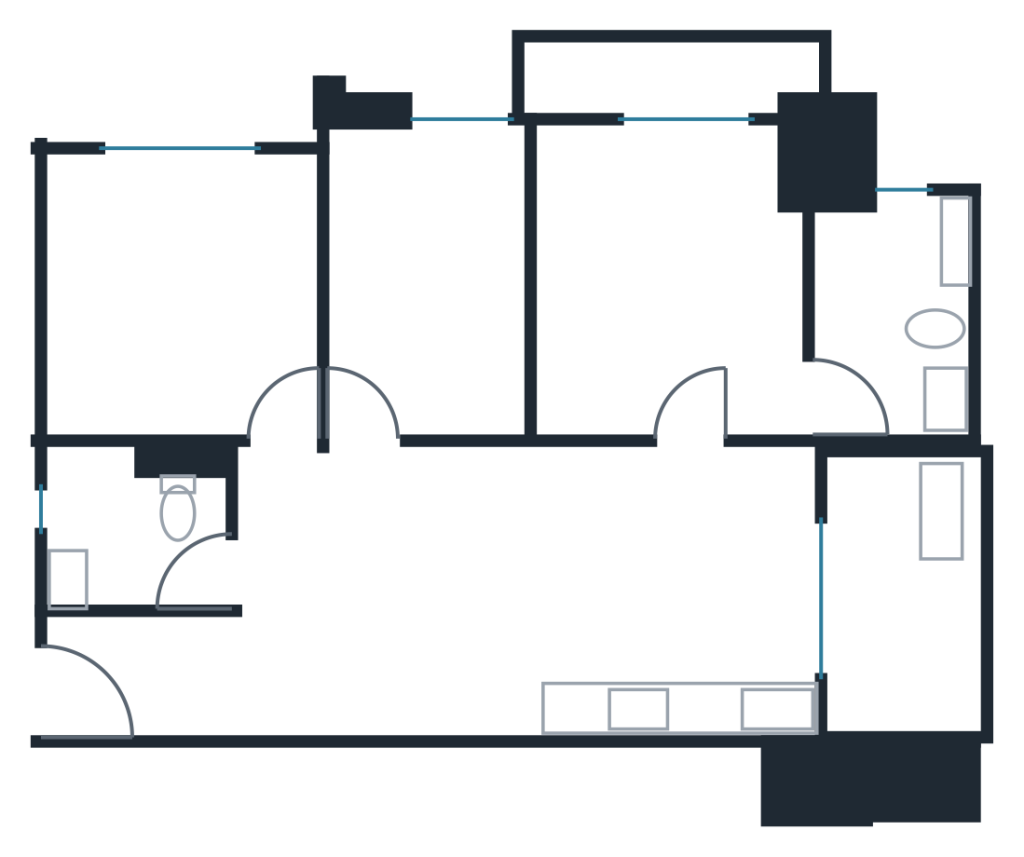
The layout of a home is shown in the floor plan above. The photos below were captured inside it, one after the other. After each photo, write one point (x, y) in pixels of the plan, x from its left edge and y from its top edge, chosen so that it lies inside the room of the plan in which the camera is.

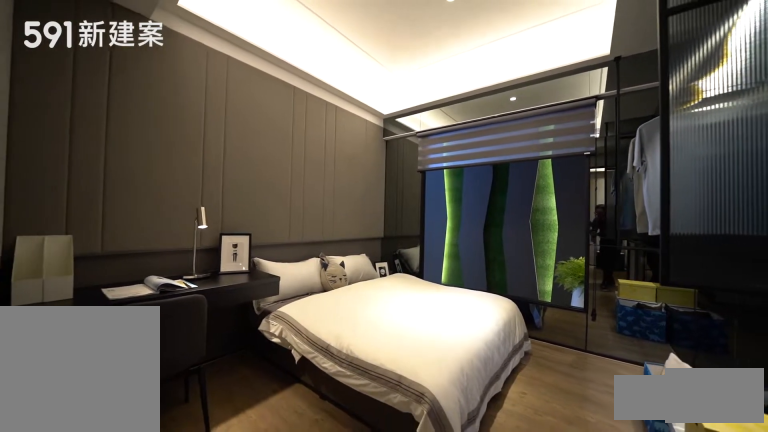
(175, 289)
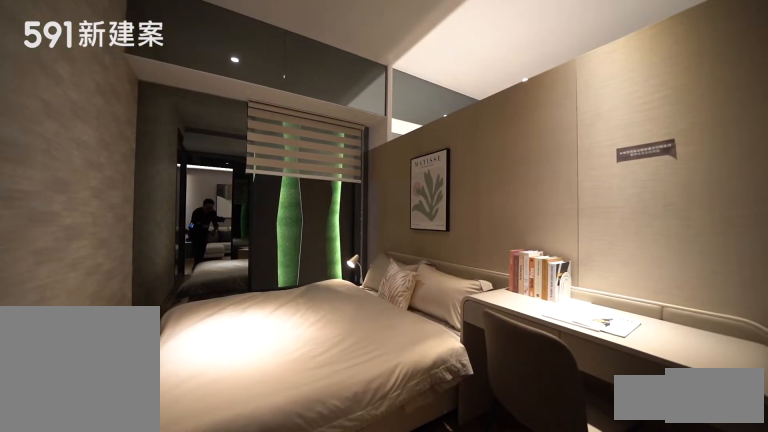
(433, 271)
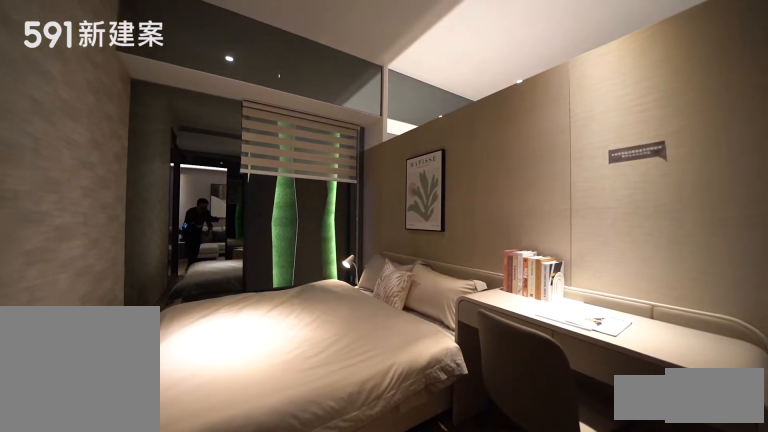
(433, 271)
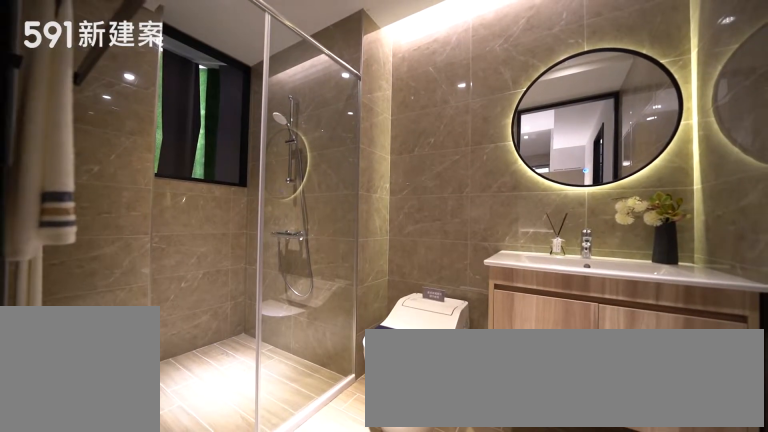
(903, 311)
